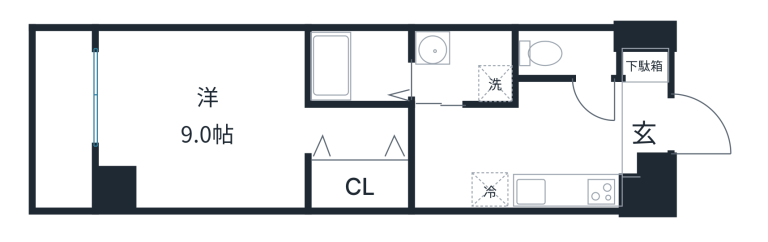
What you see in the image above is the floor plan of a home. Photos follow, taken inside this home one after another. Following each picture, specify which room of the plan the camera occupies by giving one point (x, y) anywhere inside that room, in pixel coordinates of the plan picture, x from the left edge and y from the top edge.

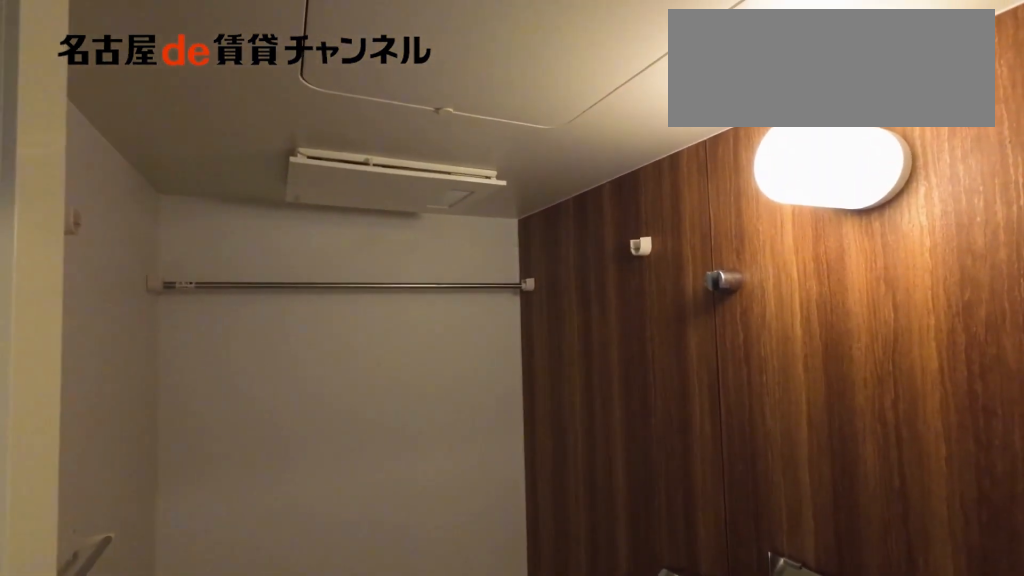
(359, 65)
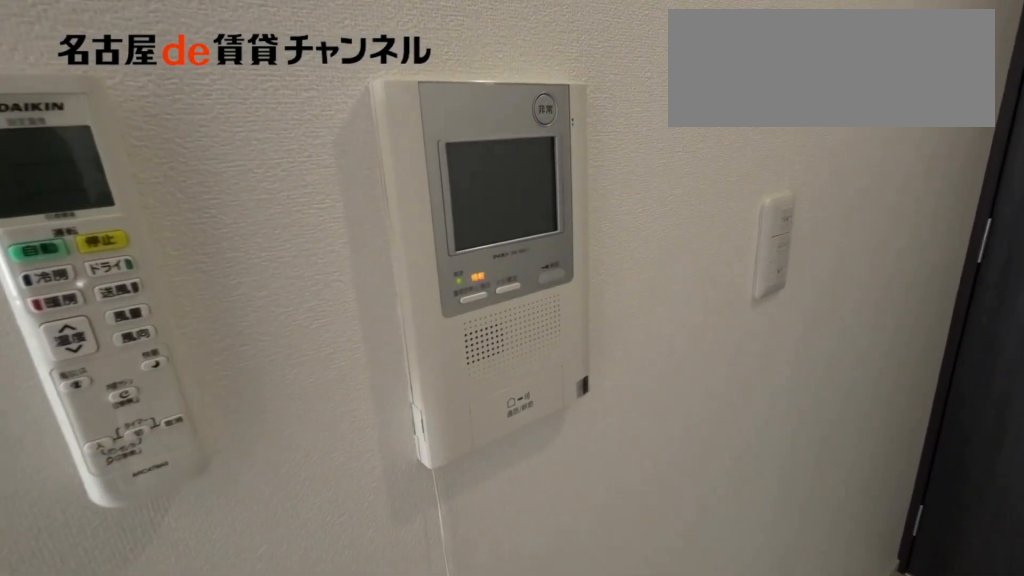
(198, 119)
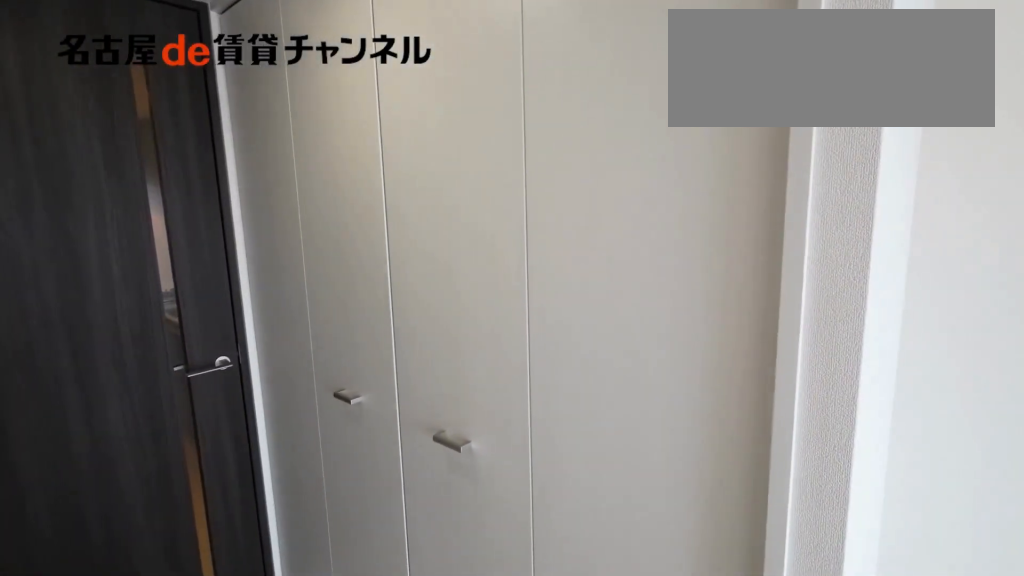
(198, 119)
